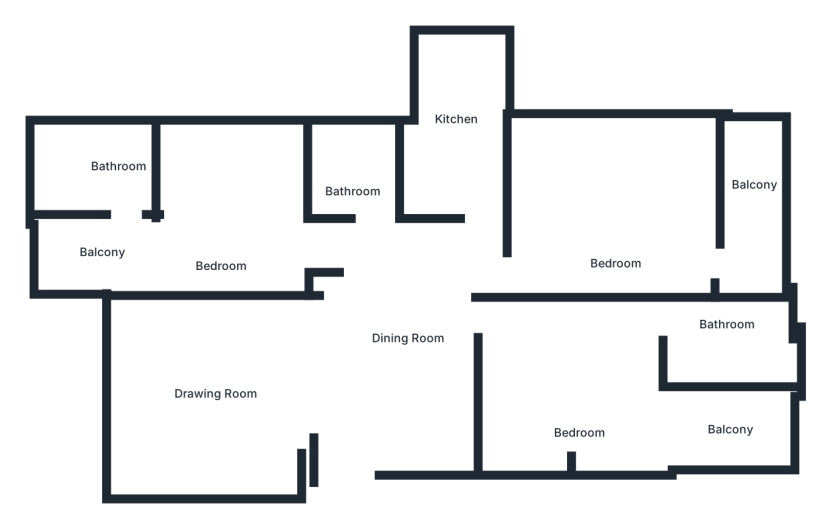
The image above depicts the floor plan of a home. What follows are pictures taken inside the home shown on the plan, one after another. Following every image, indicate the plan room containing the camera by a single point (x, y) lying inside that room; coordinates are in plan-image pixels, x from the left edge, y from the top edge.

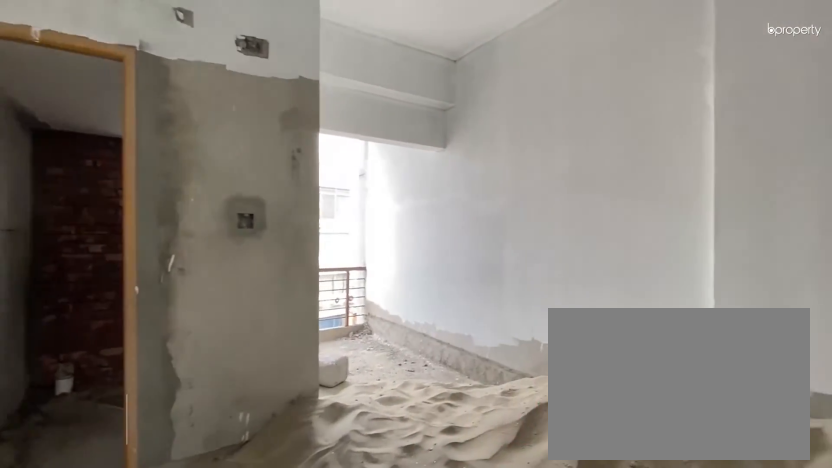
(591, 410)
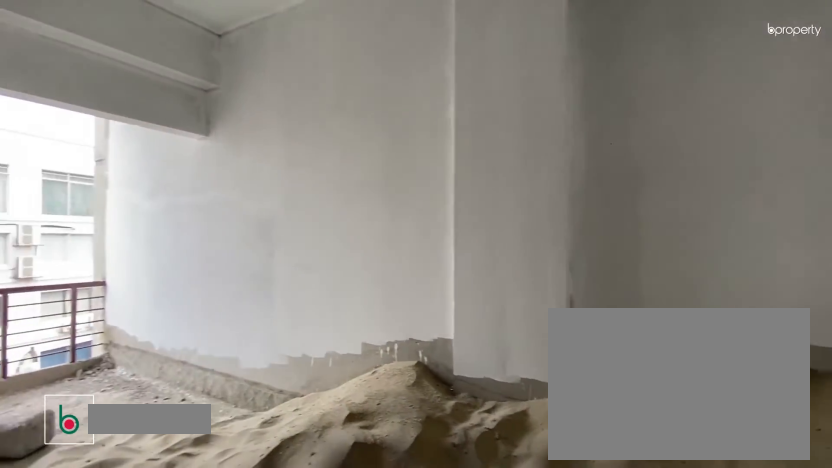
(591, 410)
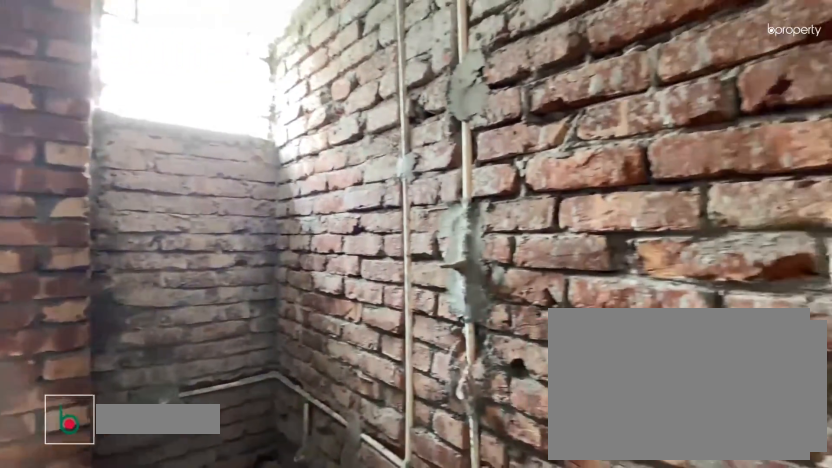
(735, 333)
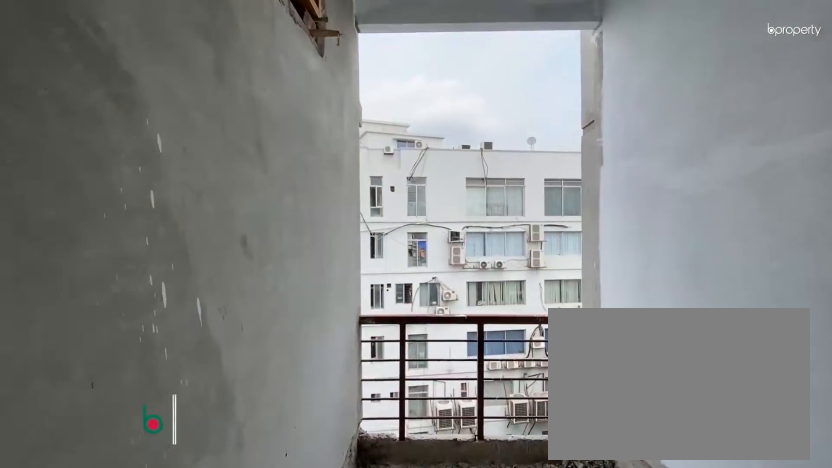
(676, 430)
